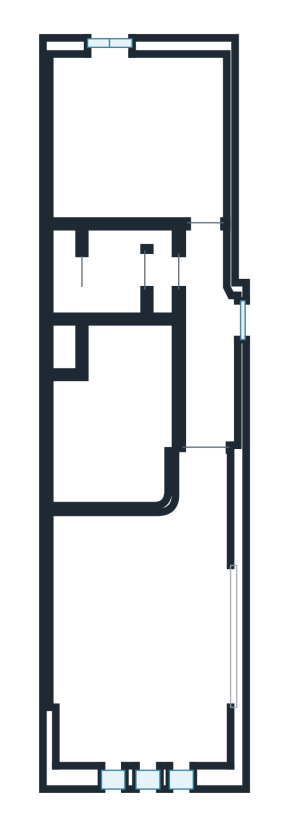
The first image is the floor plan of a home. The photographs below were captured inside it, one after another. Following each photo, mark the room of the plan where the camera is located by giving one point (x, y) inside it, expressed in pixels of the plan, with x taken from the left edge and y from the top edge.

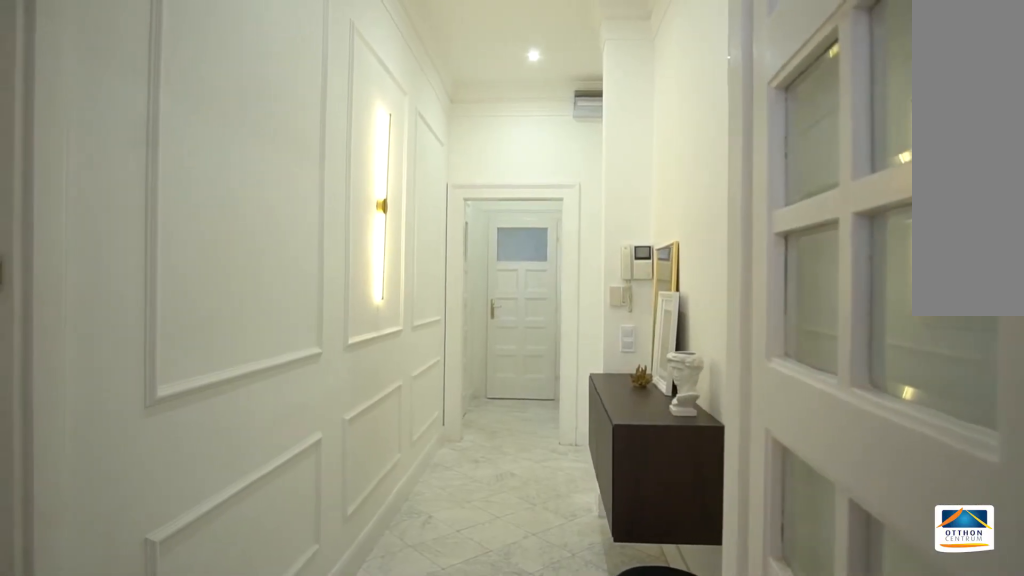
(210, 350)
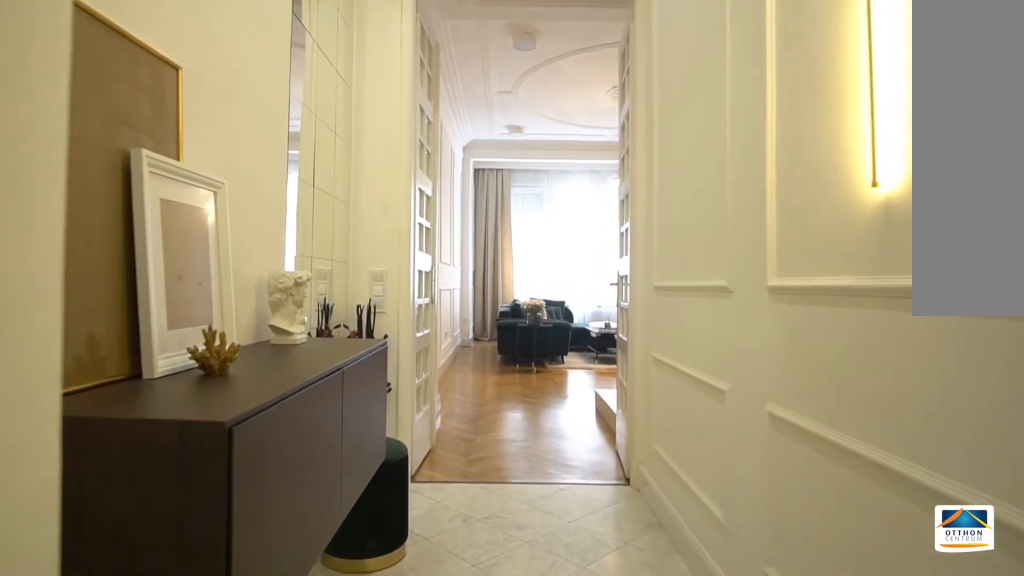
(211, 350)
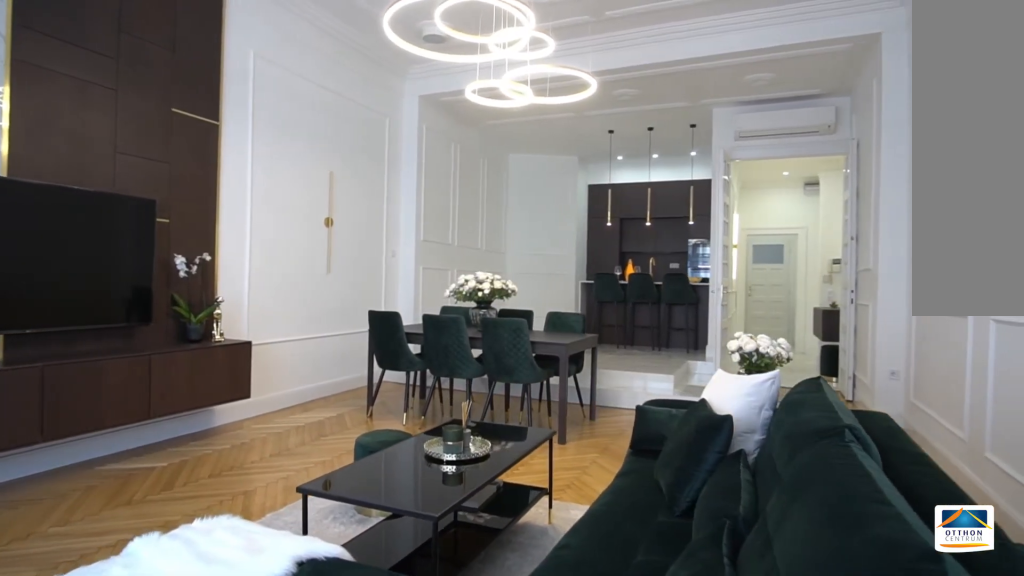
(138, 635)
